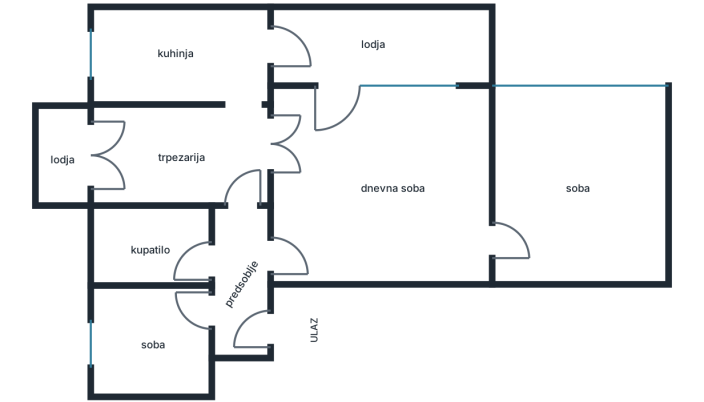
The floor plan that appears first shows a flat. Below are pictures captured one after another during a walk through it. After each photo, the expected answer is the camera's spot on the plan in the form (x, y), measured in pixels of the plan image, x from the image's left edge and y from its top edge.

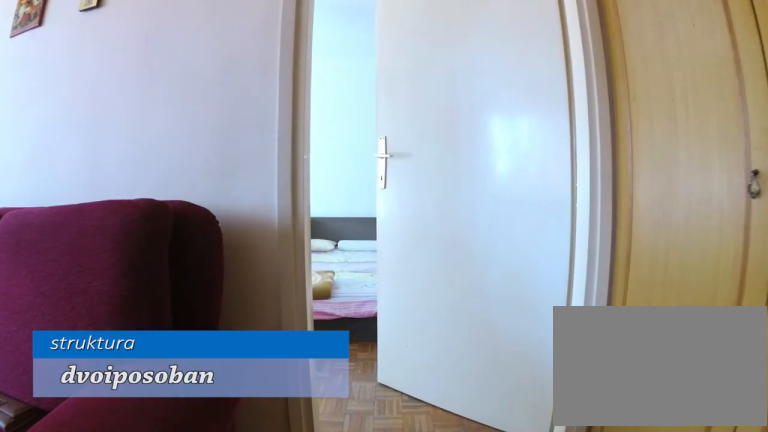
(438, 260)
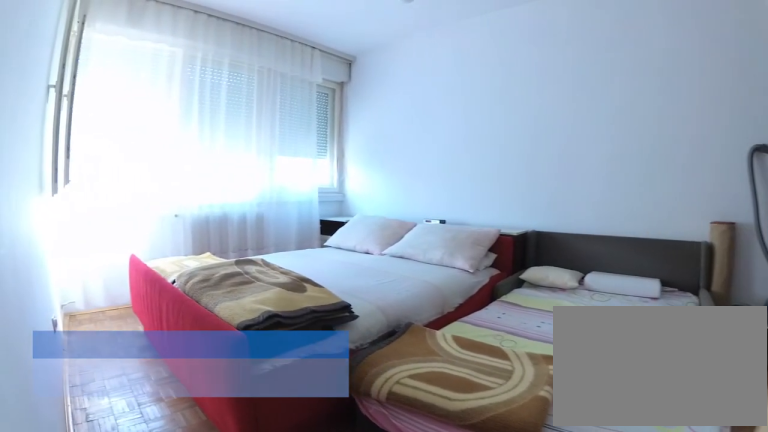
(498, 260)
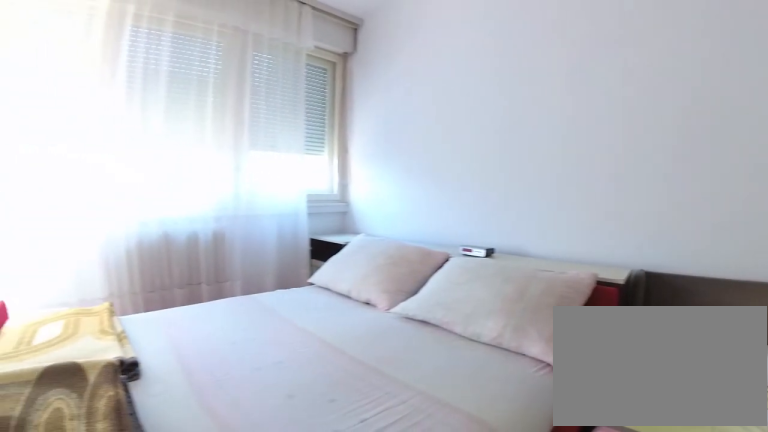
(578, 262)
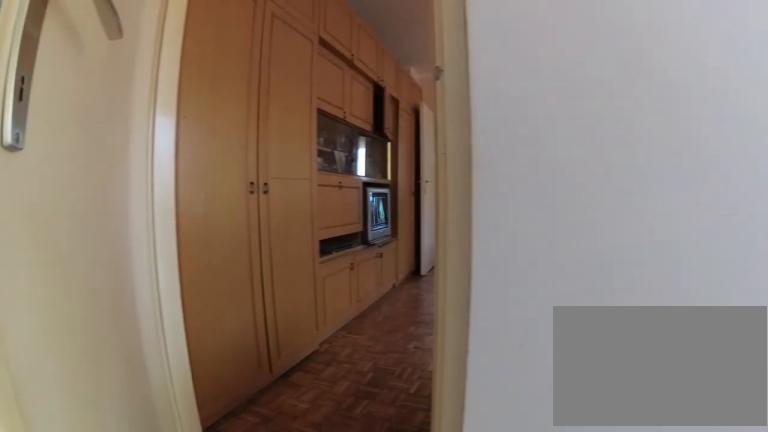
(573, 247)
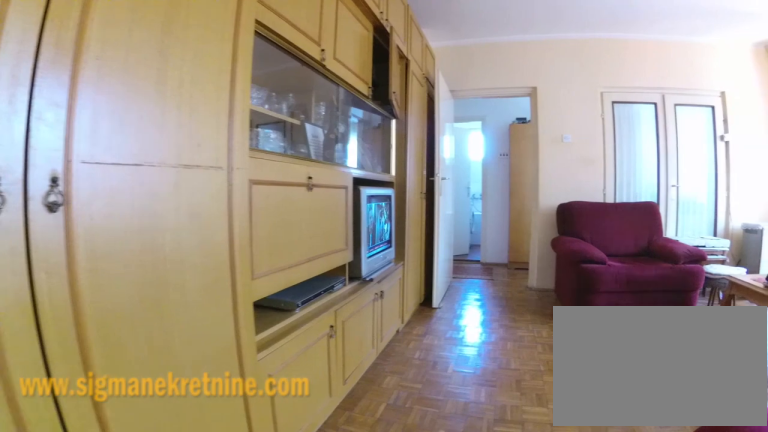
(507, 247)
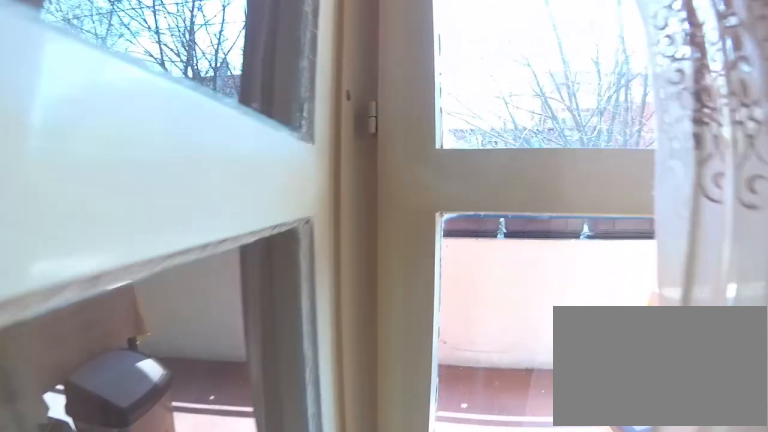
(302, 143)
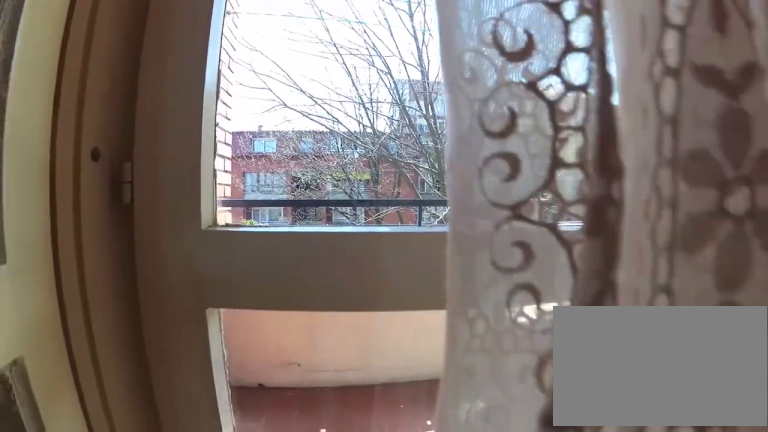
(306, 142)
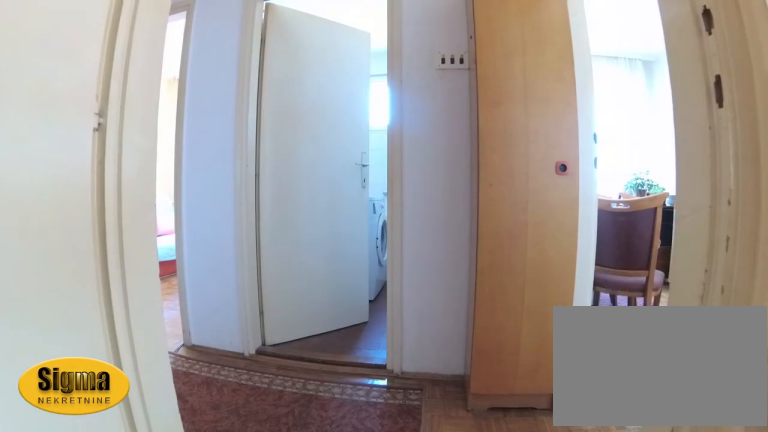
(315, 244)
